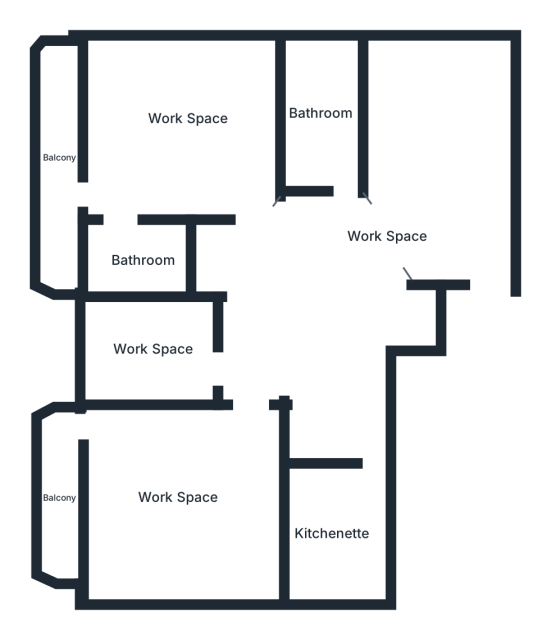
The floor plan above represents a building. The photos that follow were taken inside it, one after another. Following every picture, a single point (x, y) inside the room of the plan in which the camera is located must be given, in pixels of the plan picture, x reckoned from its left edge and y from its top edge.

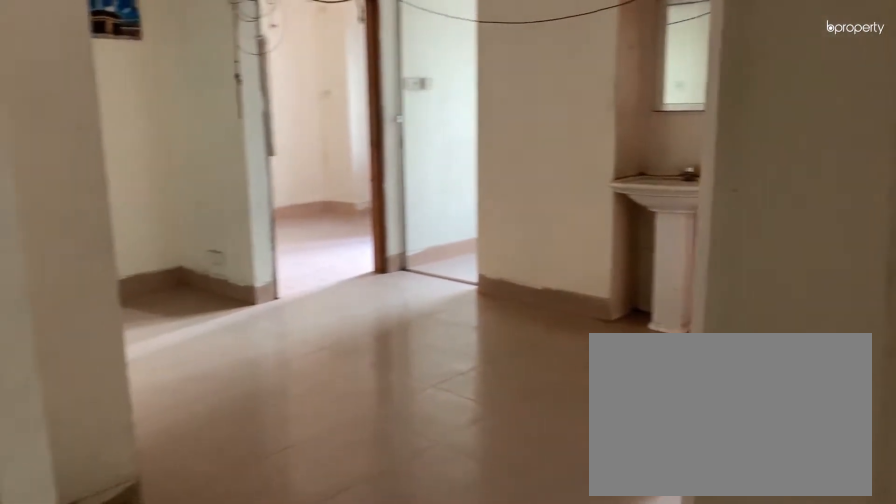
(392, 235)
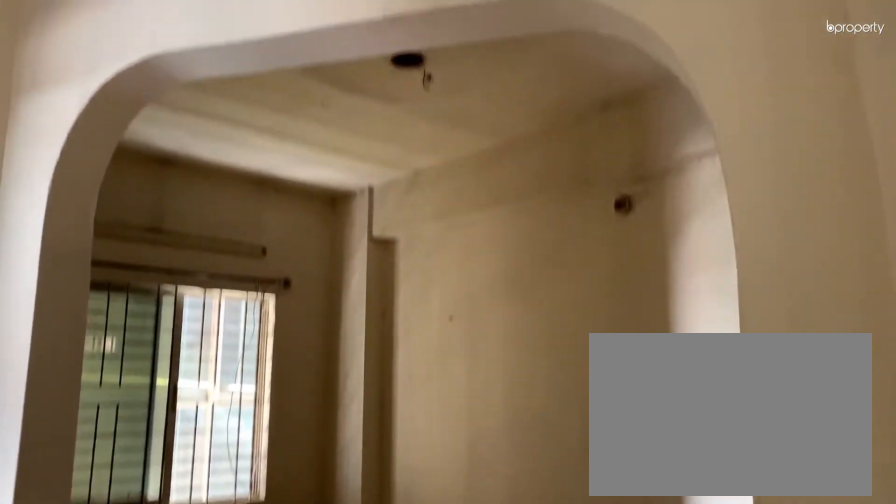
(392, 235)
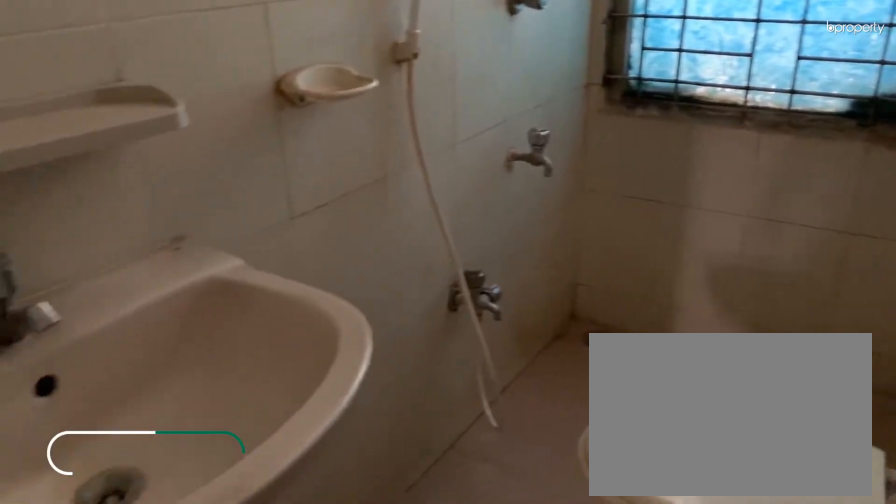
(320, 113)
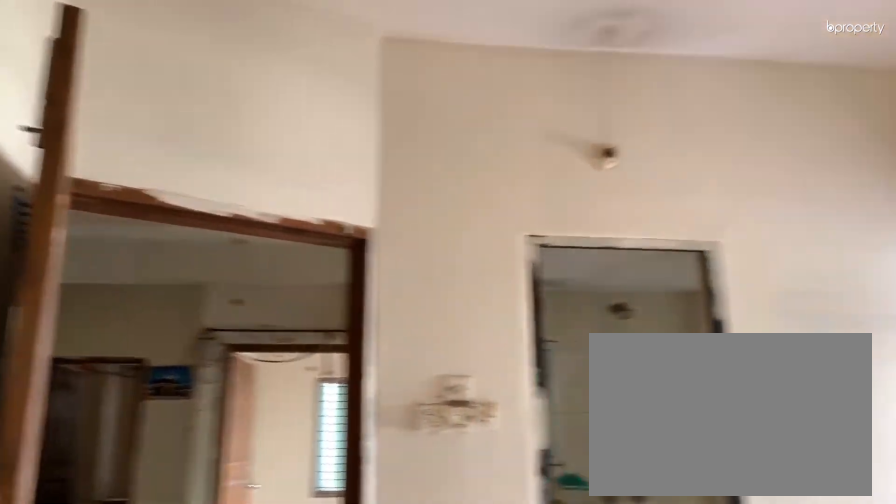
(185, 118)
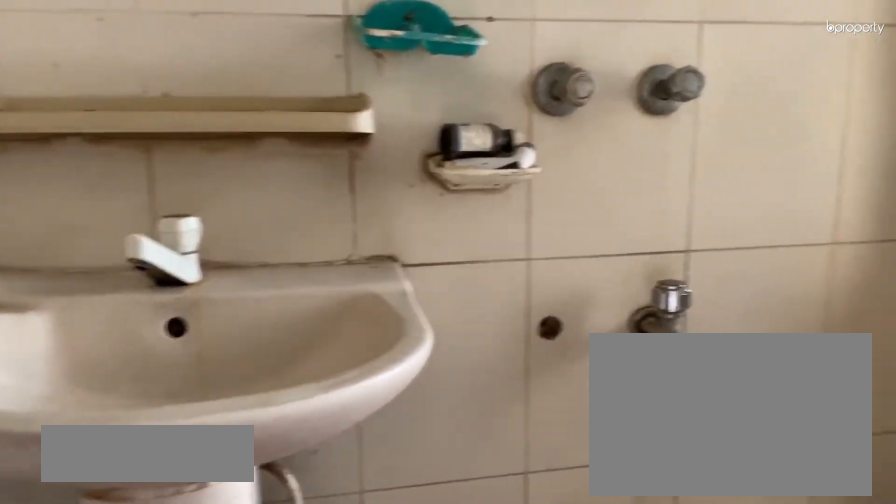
(143, 260)
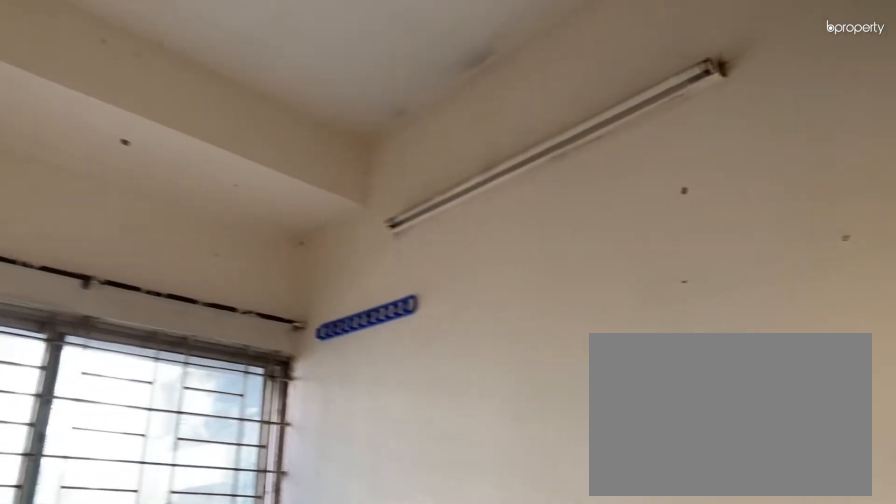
(152, 349)
